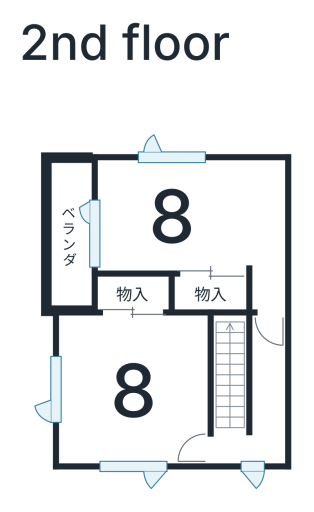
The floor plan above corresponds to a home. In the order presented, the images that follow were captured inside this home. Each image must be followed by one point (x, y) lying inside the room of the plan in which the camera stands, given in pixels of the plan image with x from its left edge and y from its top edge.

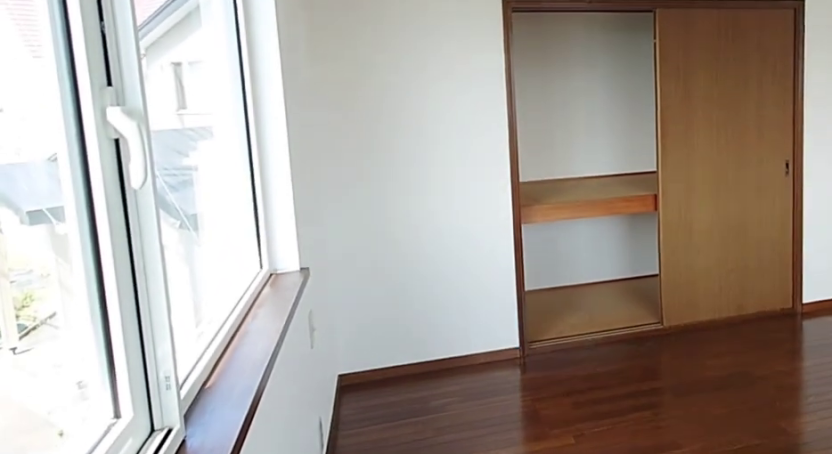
(132, 390)
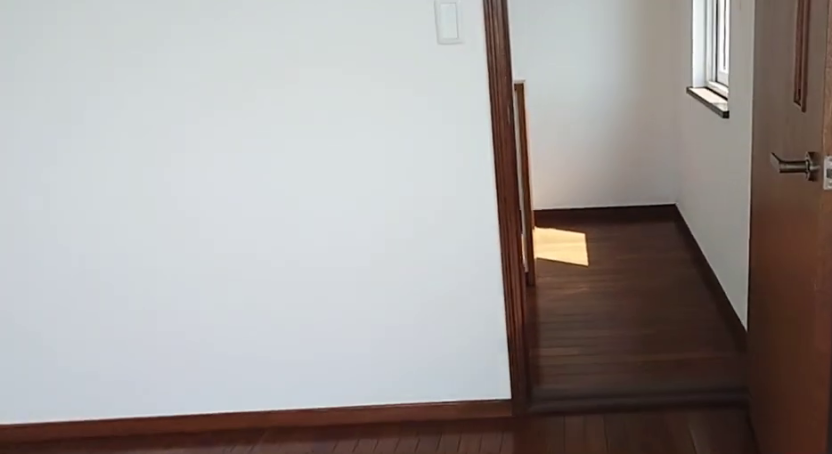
(132, 390)
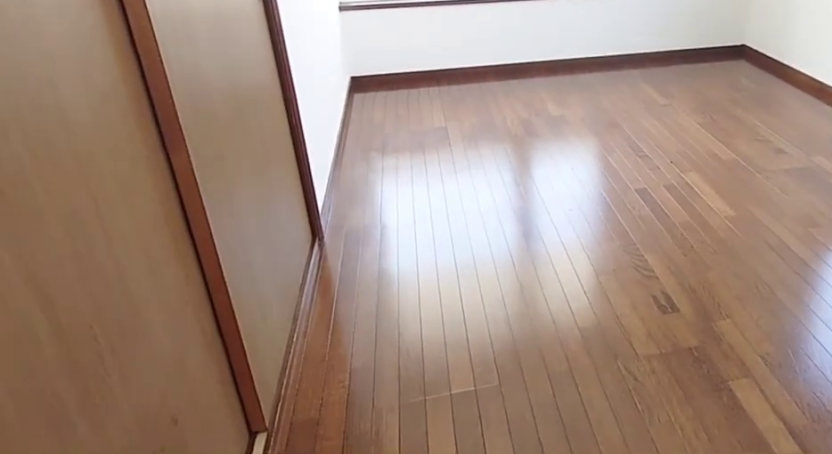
(178, 214)
